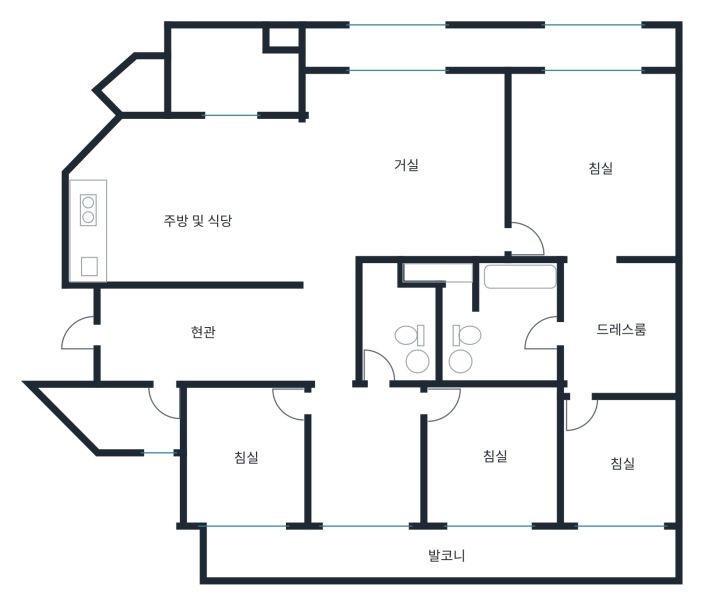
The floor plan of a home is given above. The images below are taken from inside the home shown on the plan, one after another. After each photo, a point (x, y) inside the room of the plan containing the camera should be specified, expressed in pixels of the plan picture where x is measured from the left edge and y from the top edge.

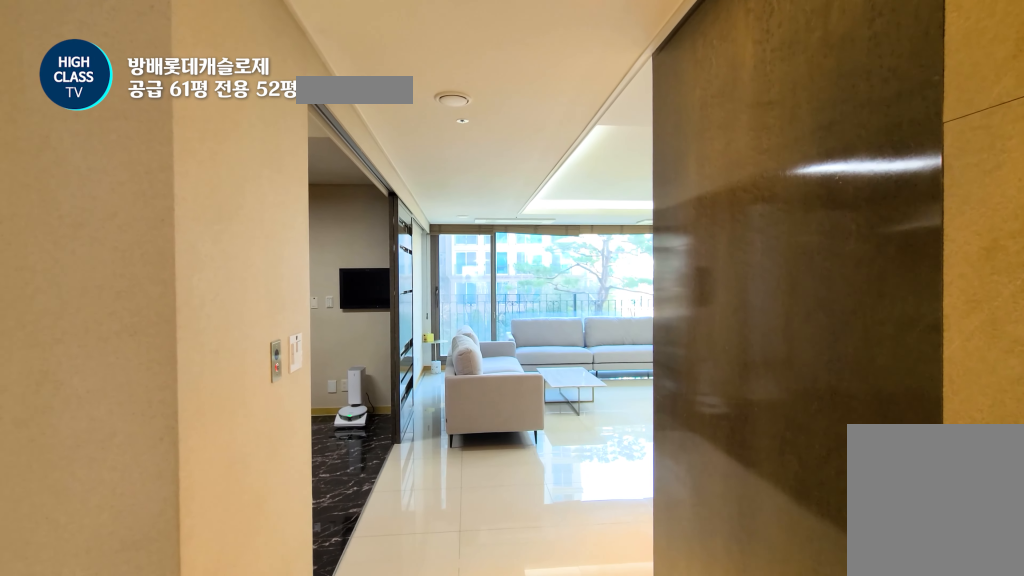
(328, 319)
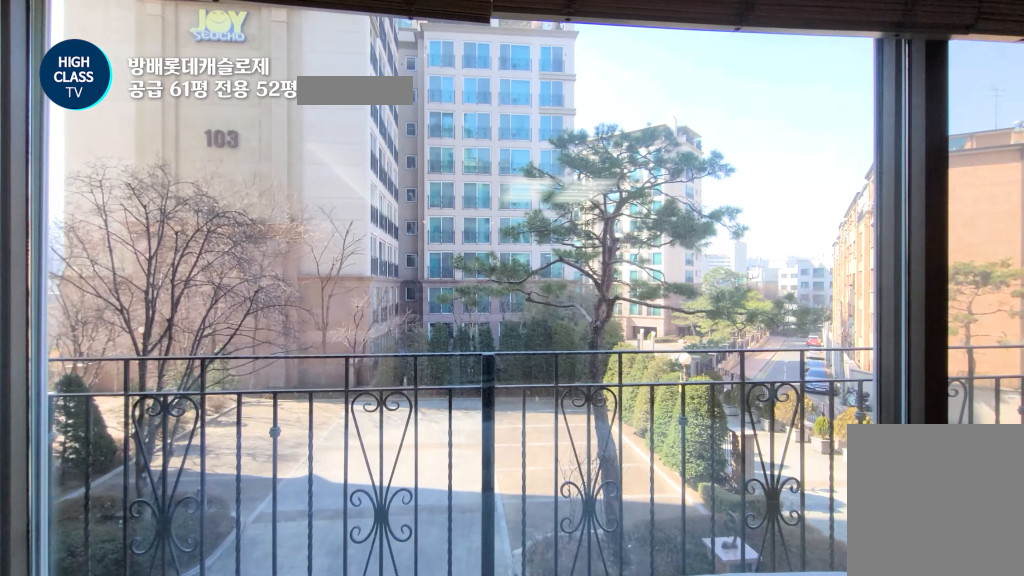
(404, 154)
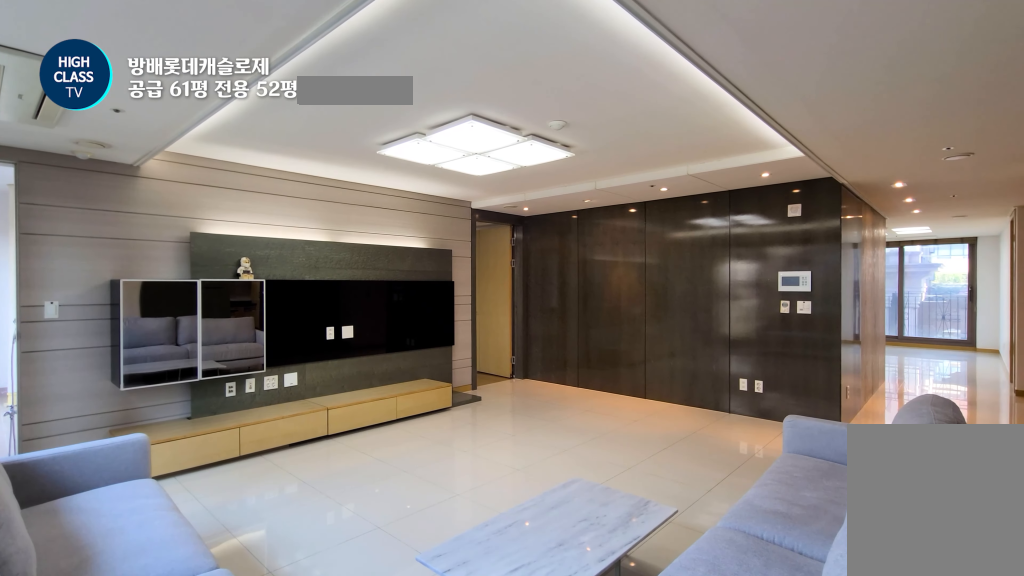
(404, 154)
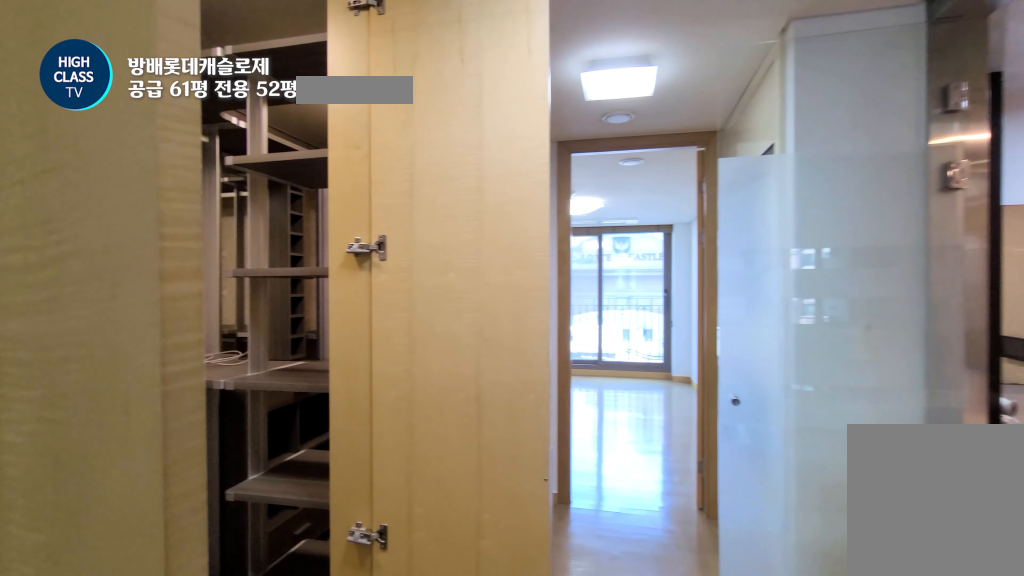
(618, 325)
